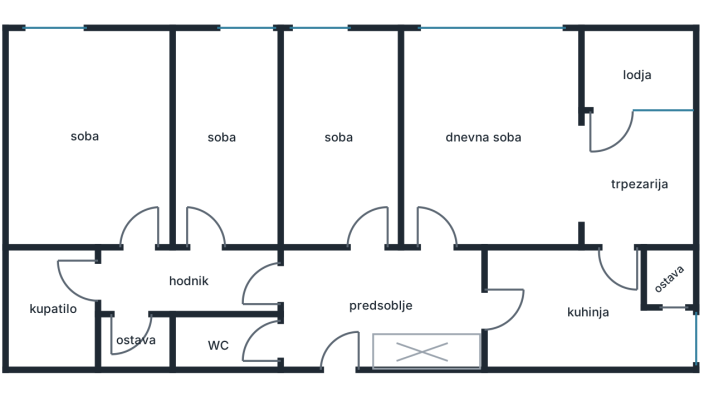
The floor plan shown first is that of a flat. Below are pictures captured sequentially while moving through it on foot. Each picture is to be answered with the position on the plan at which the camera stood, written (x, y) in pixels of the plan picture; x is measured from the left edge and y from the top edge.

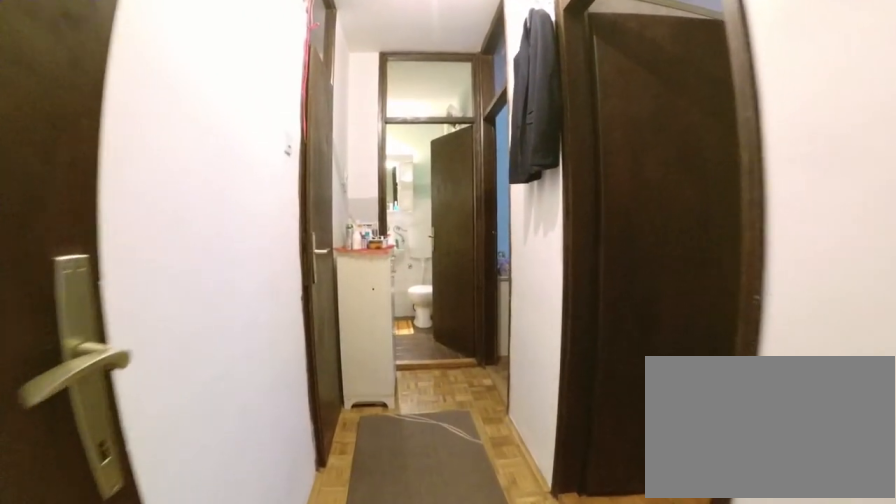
(319, 286)
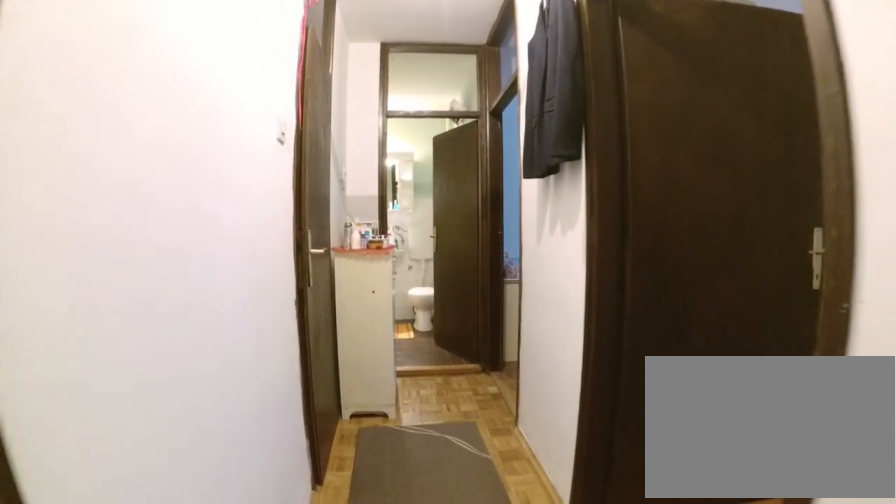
(311, 286)
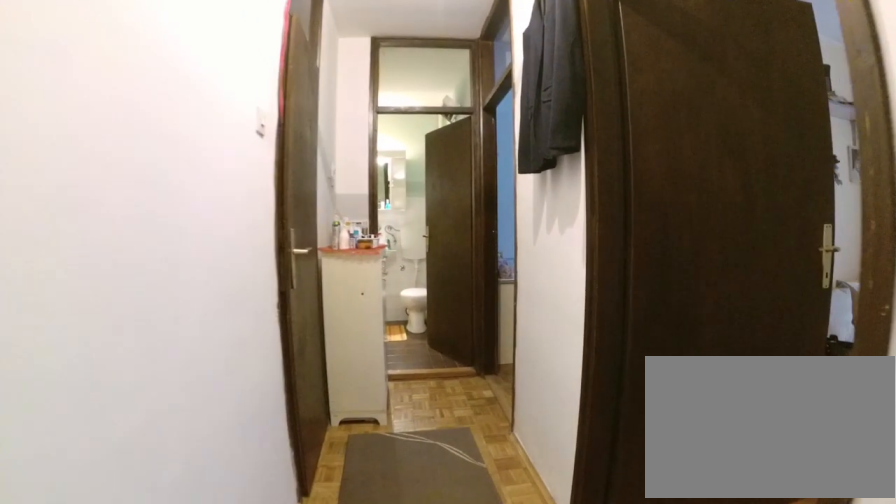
(299, 286)
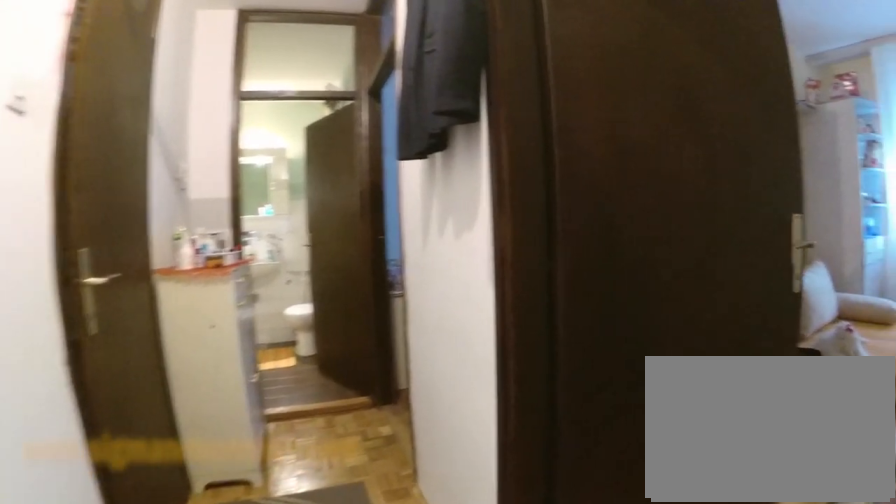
(266, 288)
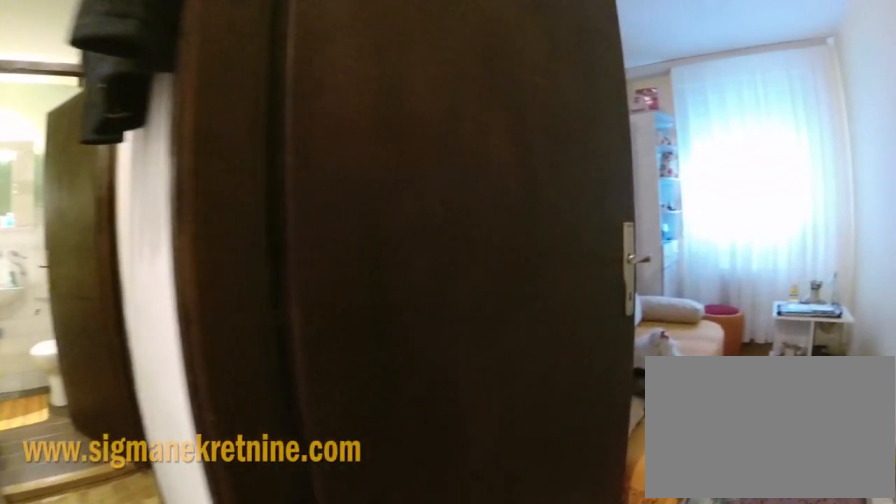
(249, 285)
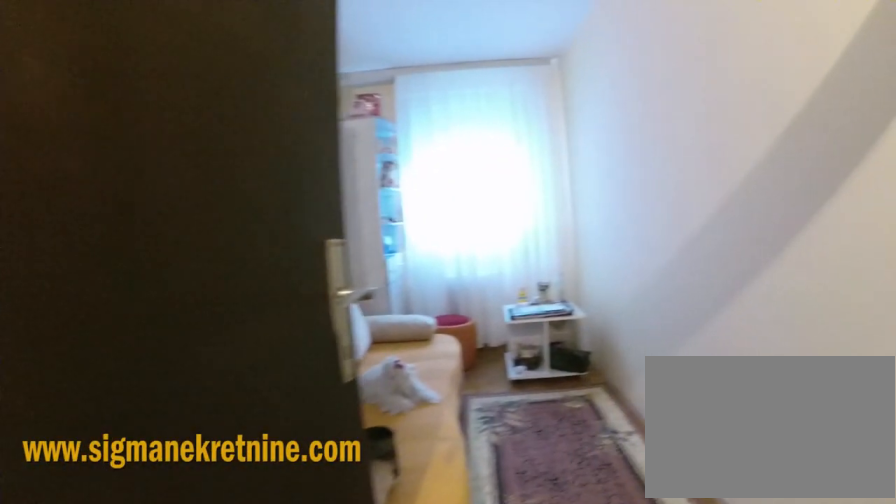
(239, 267)
